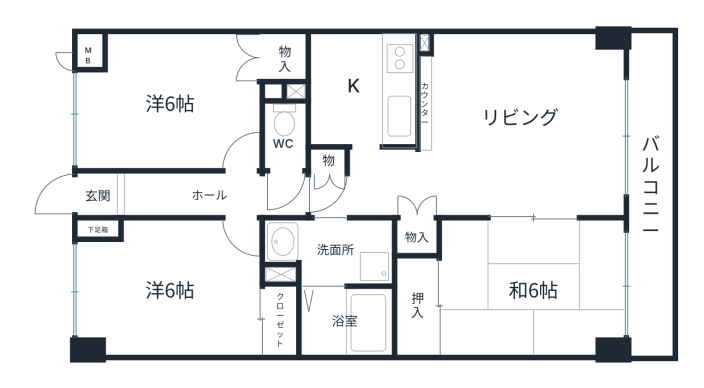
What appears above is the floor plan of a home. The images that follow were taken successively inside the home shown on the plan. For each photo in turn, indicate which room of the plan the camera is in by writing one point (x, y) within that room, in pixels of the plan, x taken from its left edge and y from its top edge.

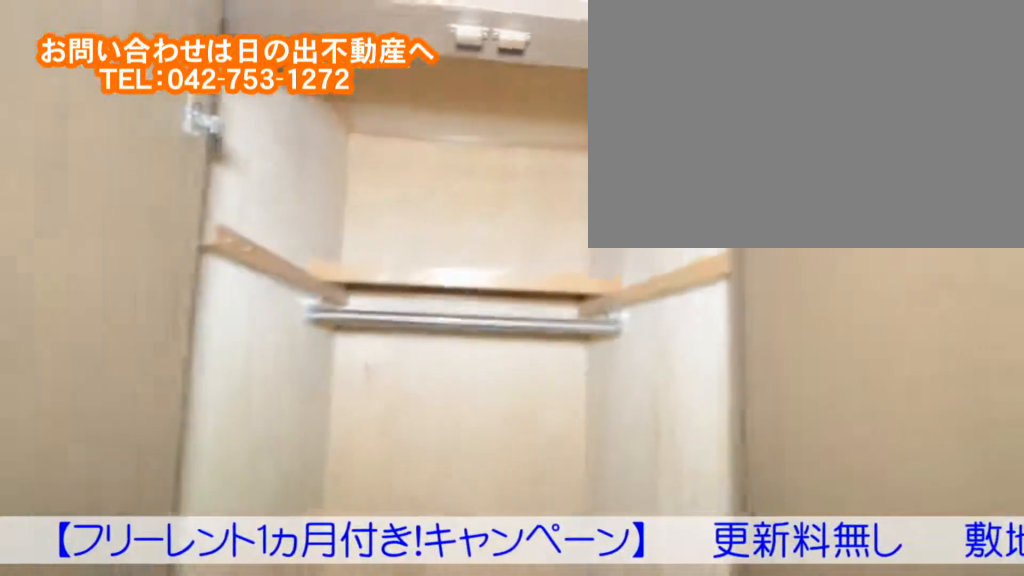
(121, 99)
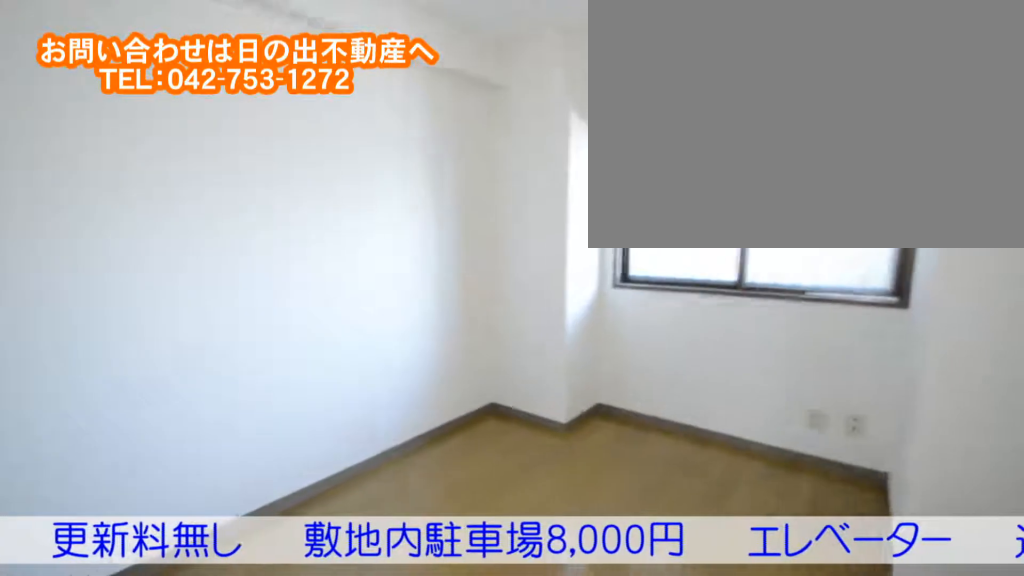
(130, 306)
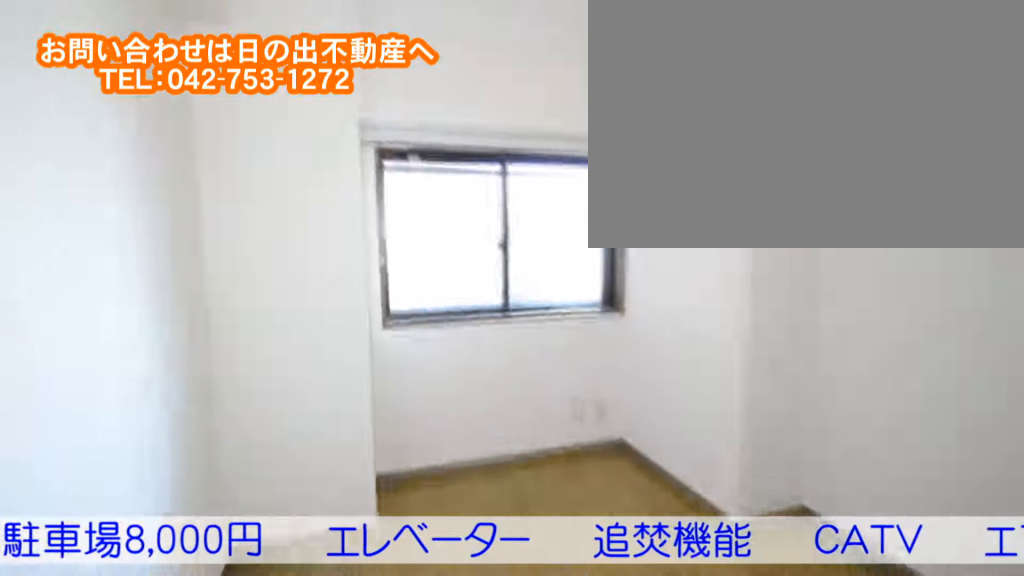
(130, 306)
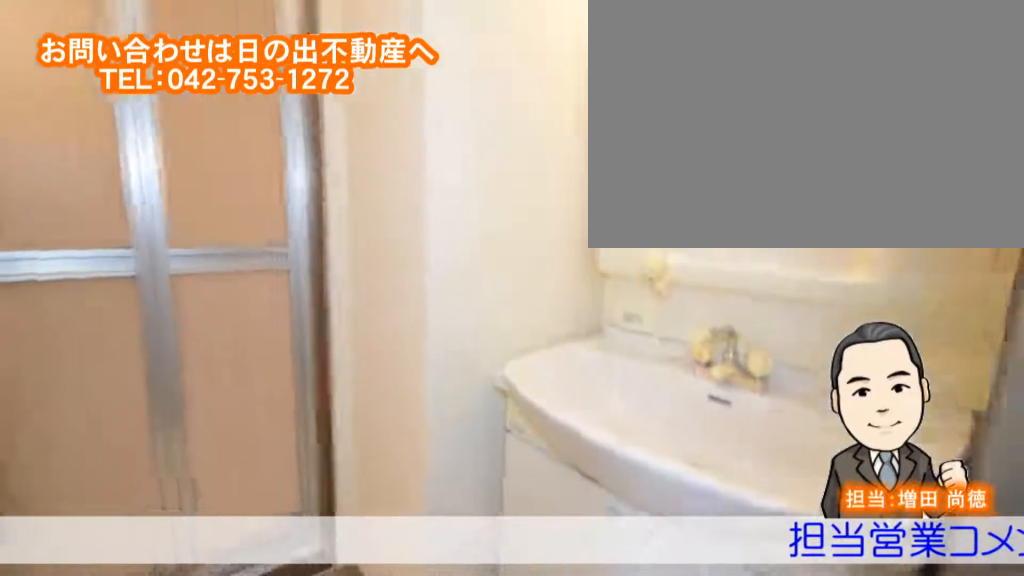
(355, 246)
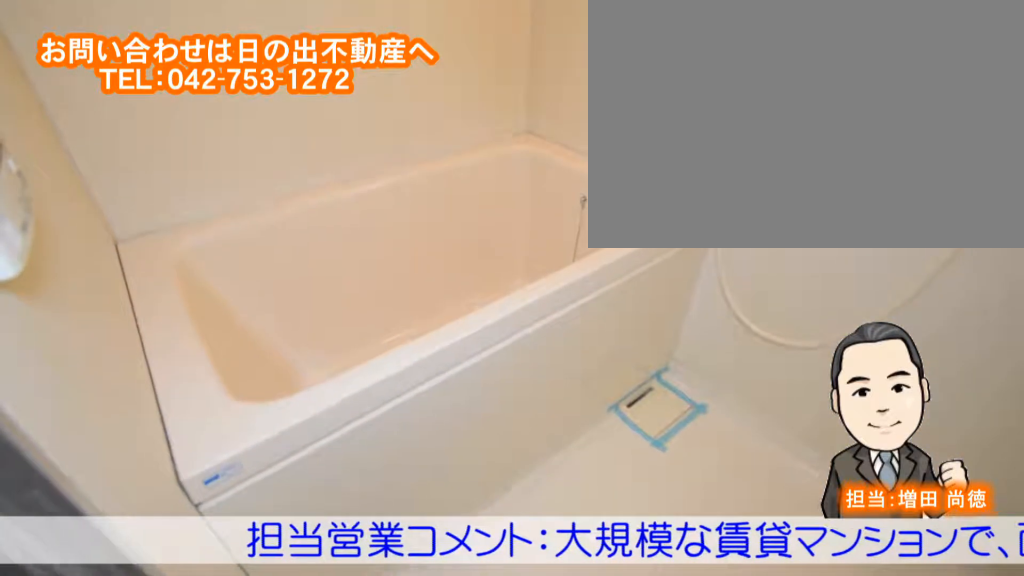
(346, 322)
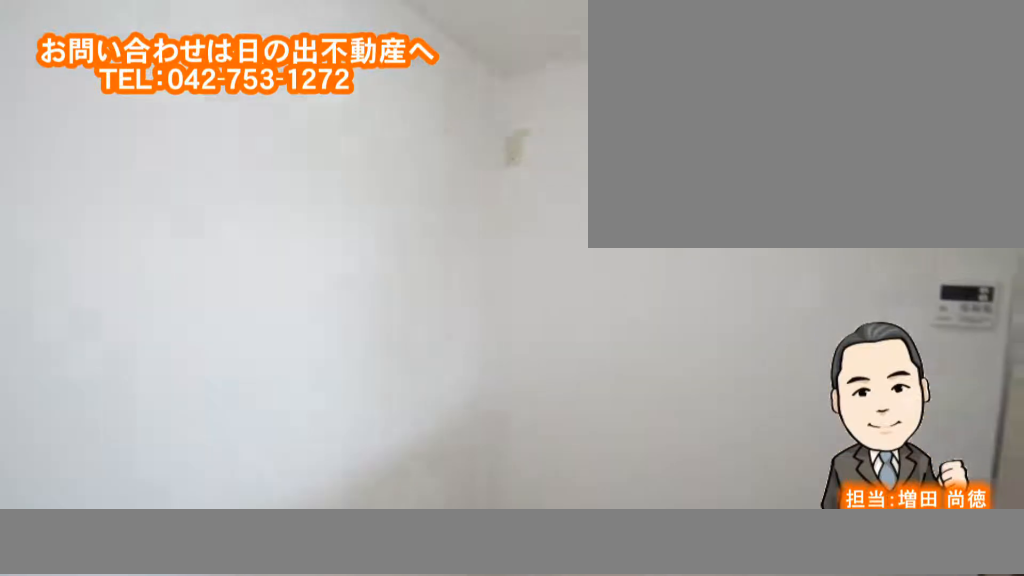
(350, 91)
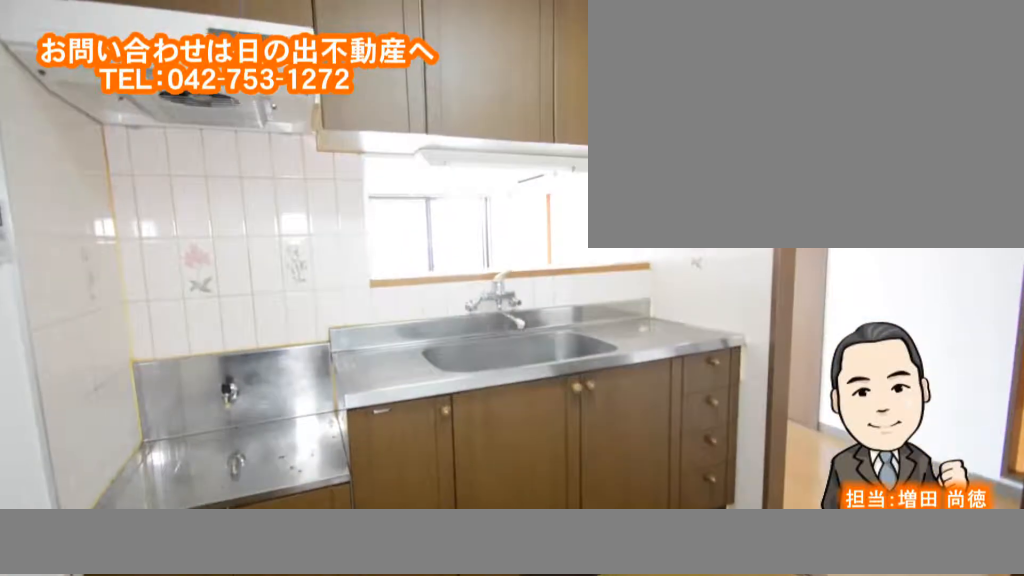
(350, 91)
